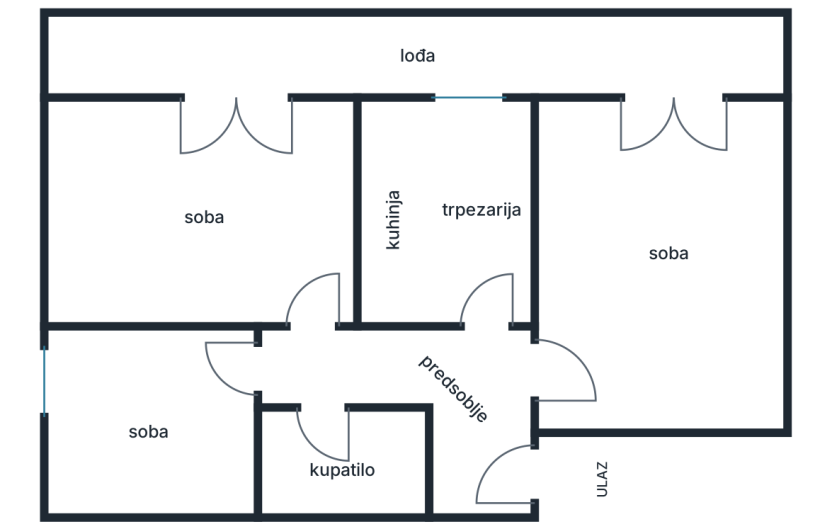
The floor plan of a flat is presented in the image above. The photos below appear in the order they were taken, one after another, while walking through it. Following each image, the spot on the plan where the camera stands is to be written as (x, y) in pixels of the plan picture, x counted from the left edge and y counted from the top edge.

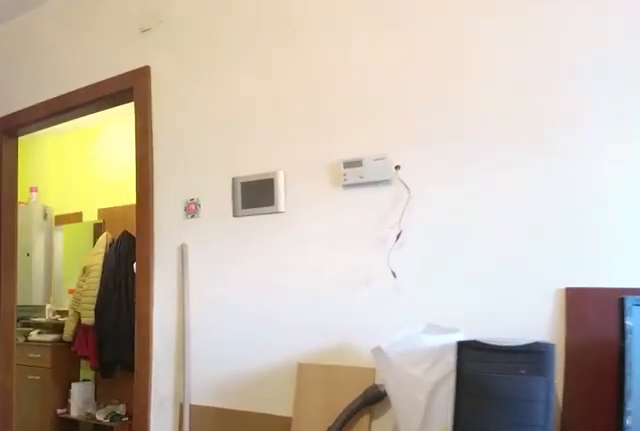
(650, 185)
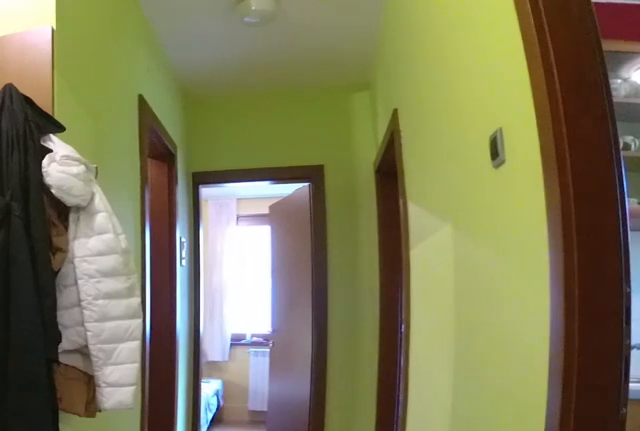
(517, 363)
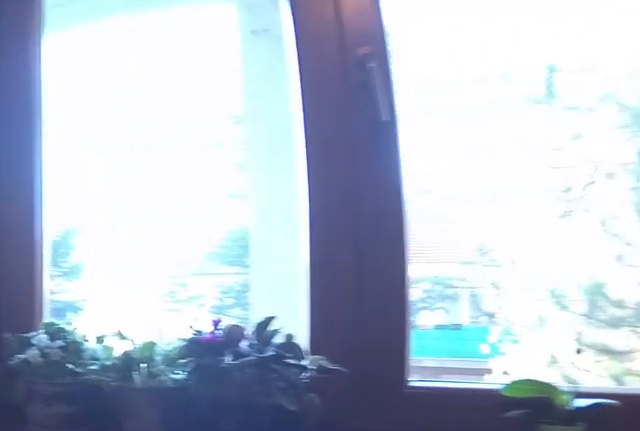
(513, 178)
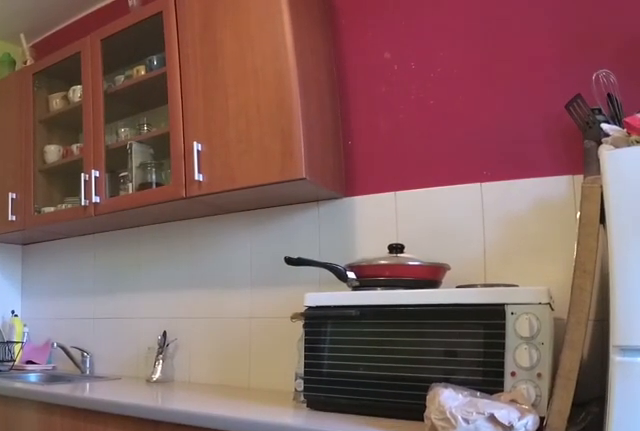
(488, 130)
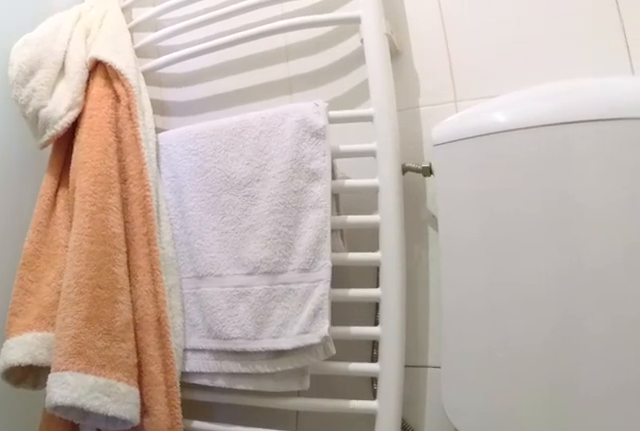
(327, 384)
